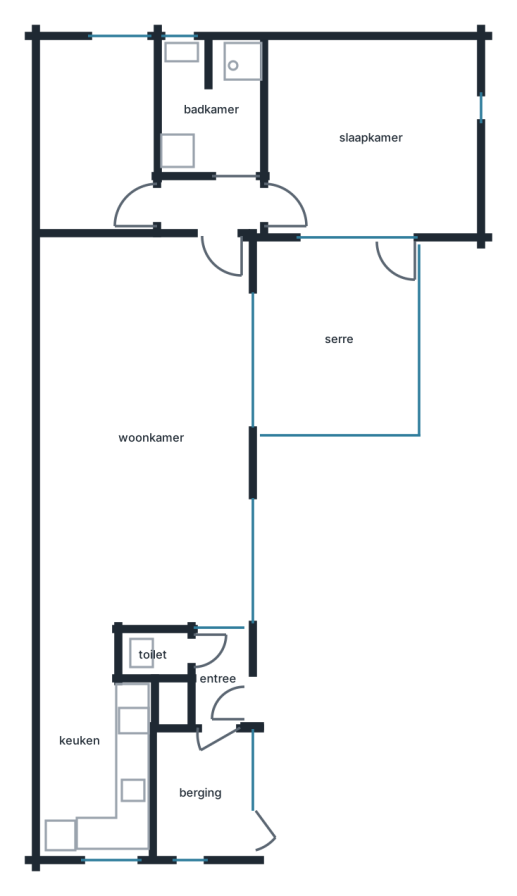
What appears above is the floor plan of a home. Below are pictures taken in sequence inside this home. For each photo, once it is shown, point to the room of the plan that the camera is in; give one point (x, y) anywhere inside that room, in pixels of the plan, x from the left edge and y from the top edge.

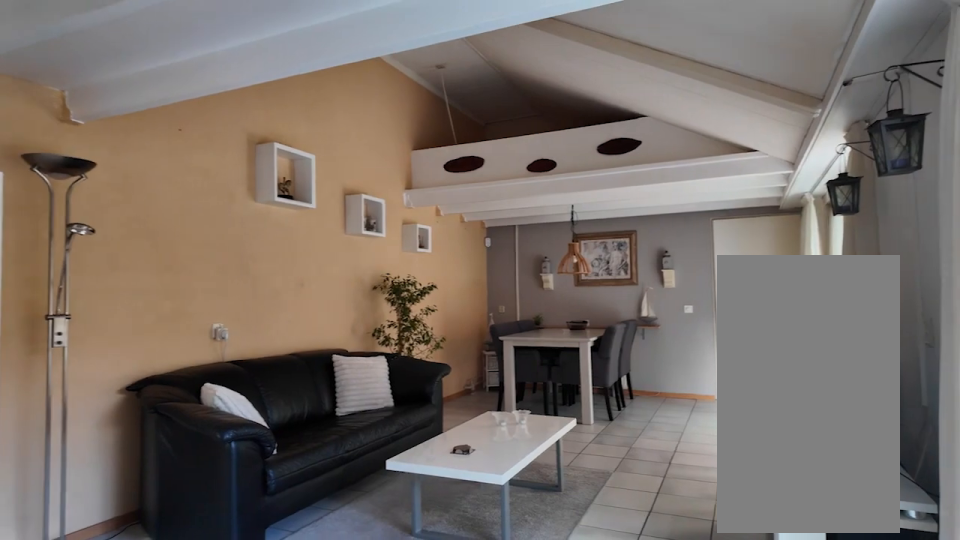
(144, 431)
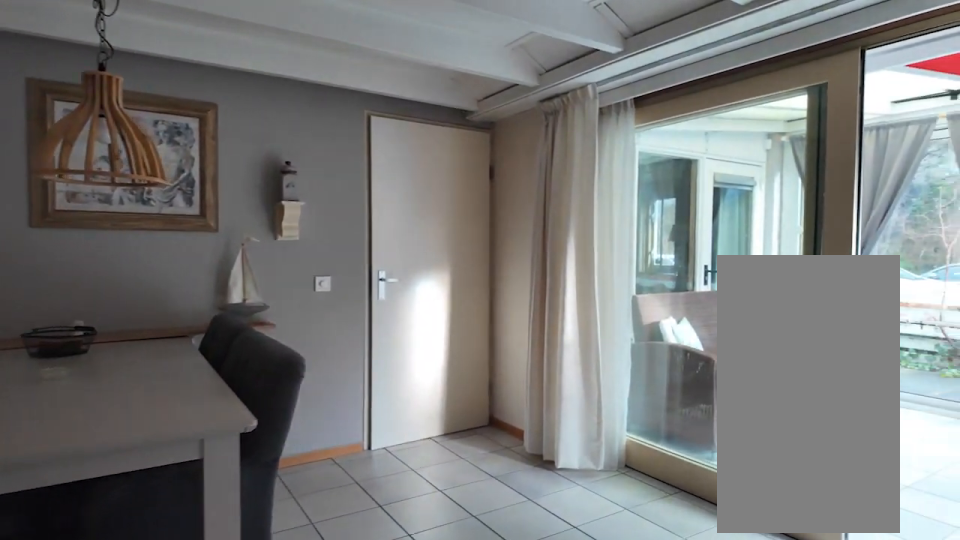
(144, 431)
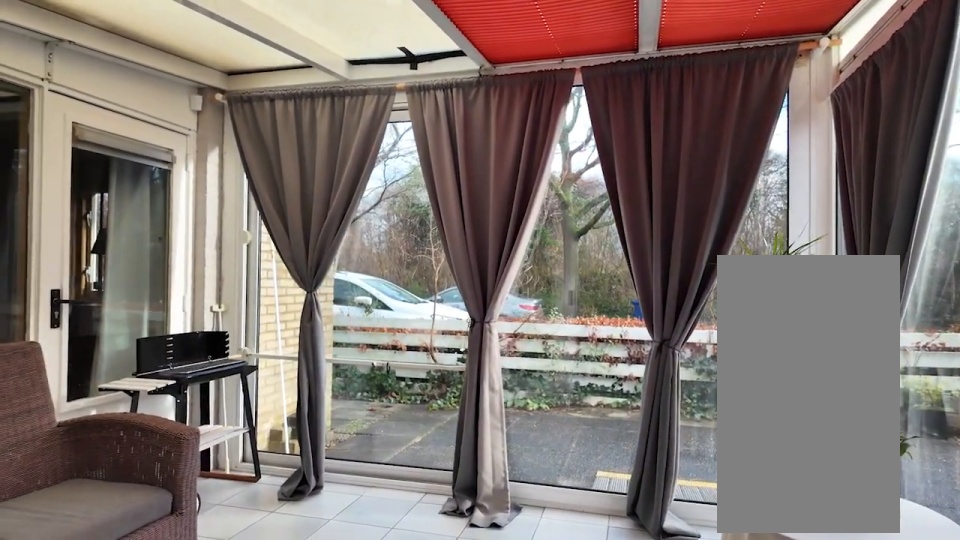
(338, 338)
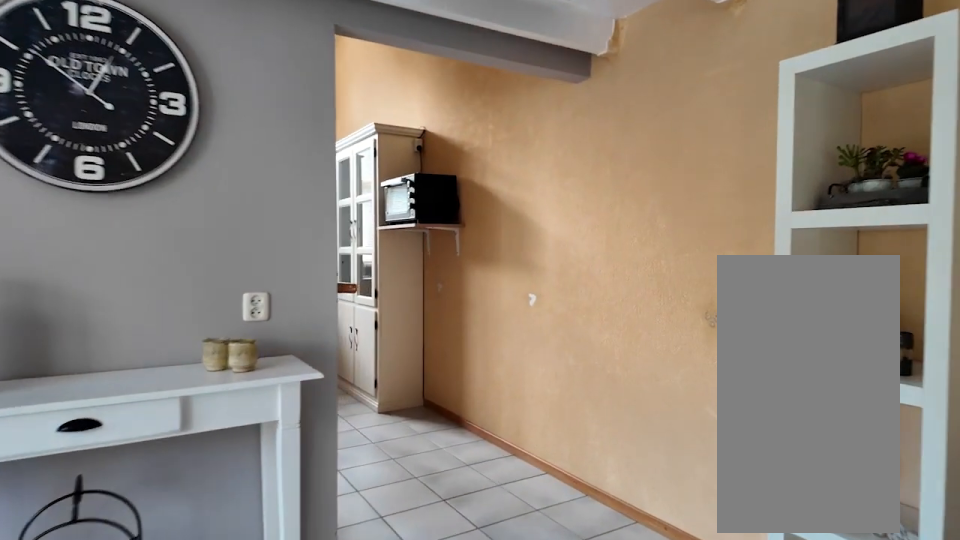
(144, 431)
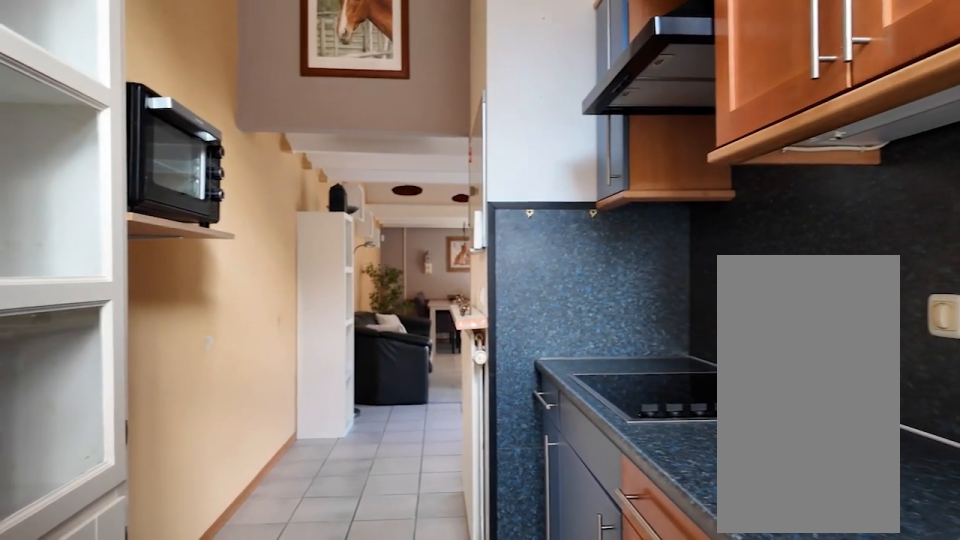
(79, 723)
